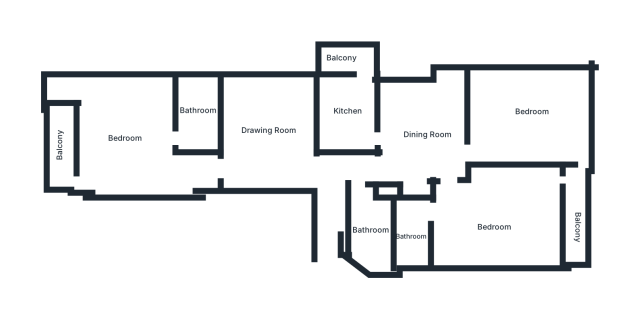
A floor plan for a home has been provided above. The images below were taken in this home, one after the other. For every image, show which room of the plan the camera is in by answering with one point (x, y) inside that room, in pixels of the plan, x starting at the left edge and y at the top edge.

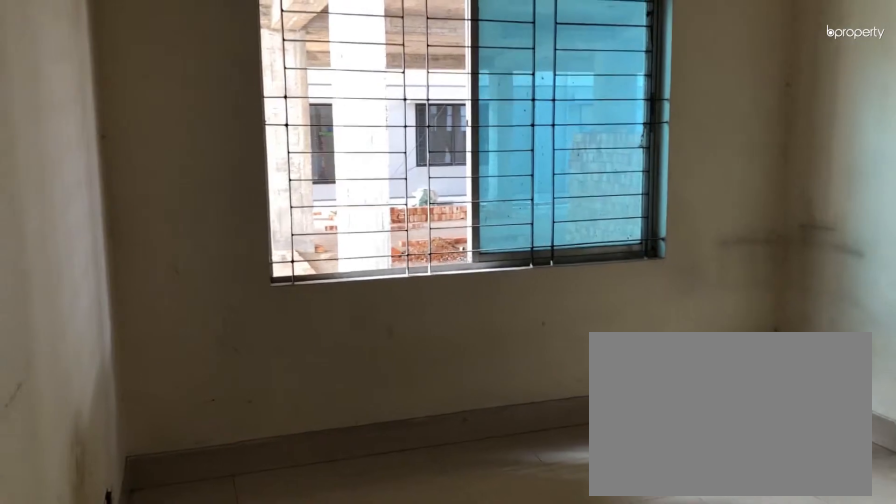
(268, 128)
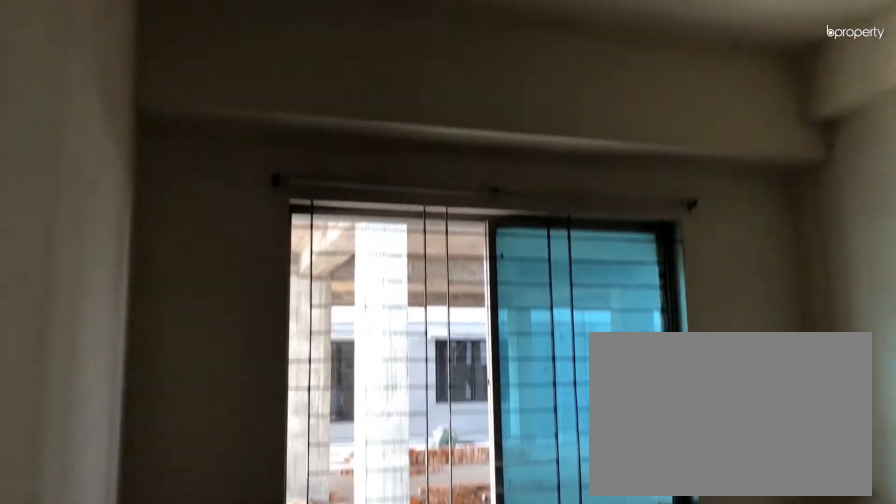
(268, 128)
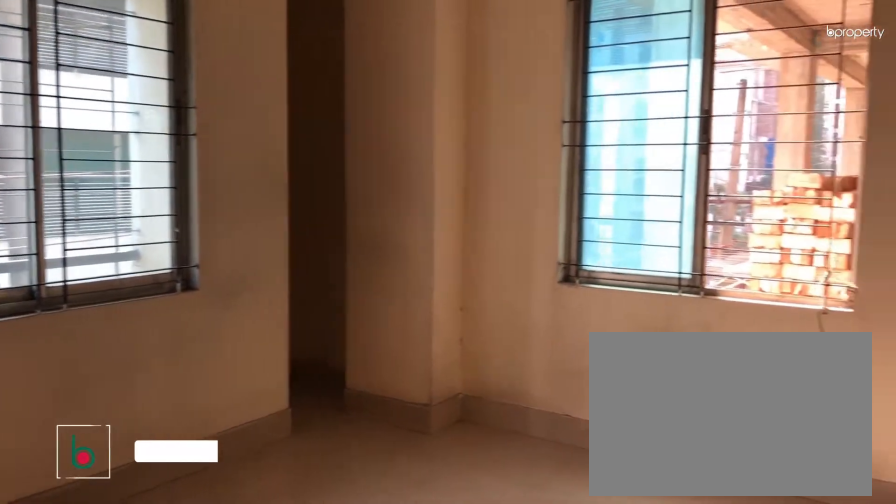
(126, 139)
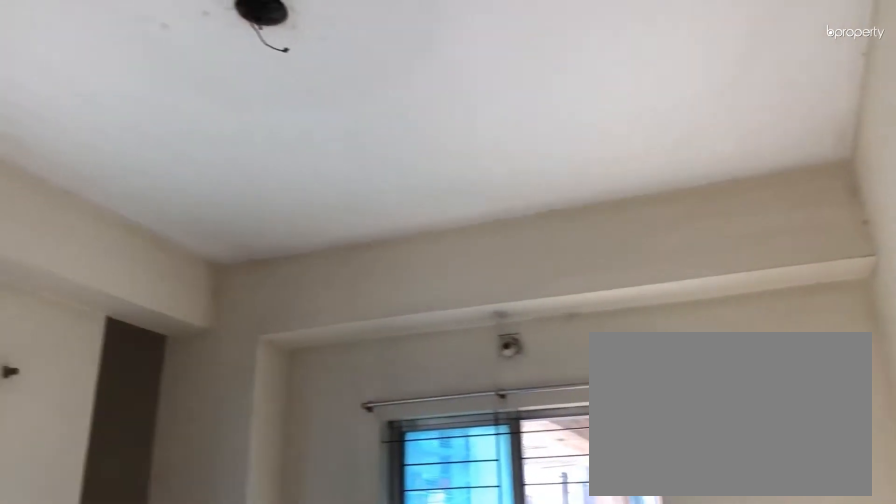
(126, 139)
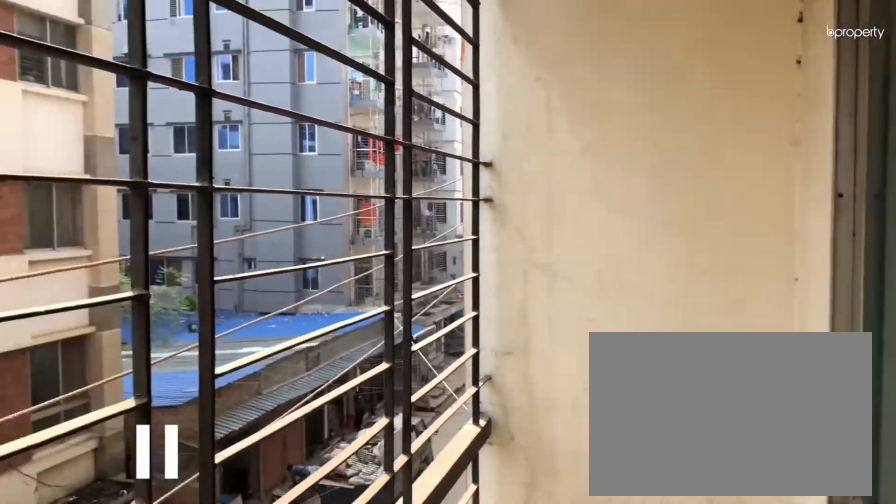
(61, 140)
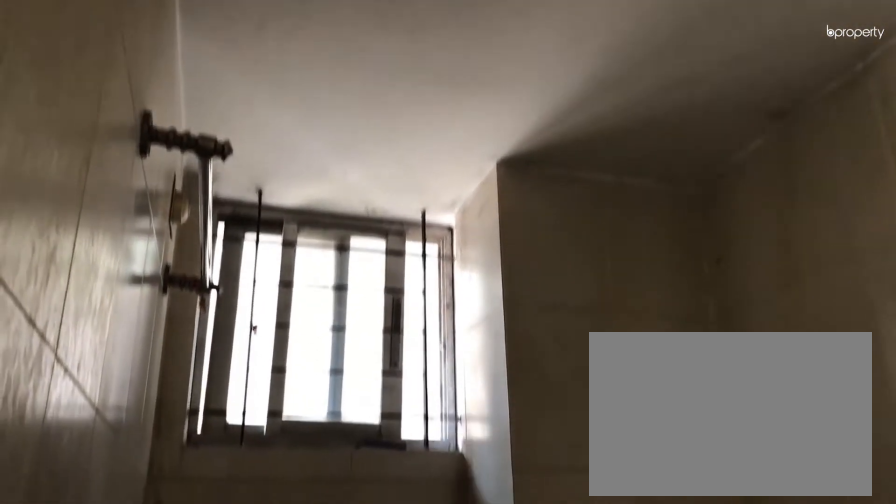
(196, 116)
